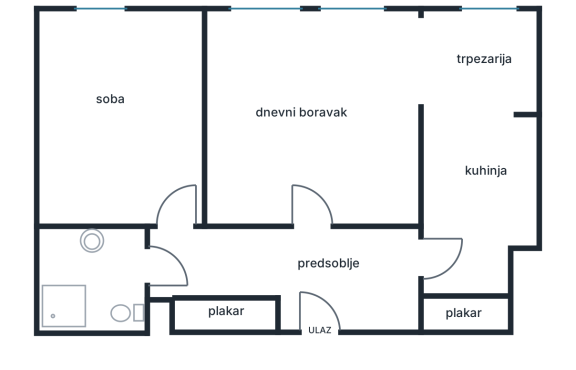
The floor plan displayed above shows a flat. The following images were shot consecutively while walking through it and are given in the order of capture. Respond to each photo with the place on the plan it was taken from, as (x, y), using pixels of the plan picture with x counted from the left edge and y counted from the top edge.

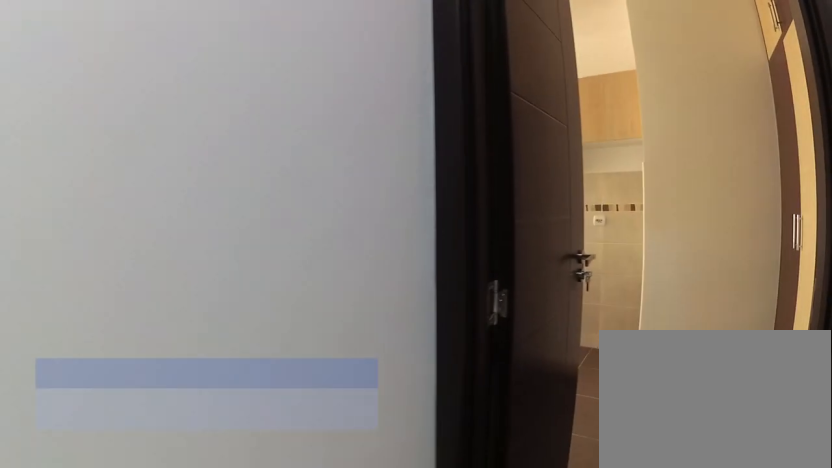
(322, 301)
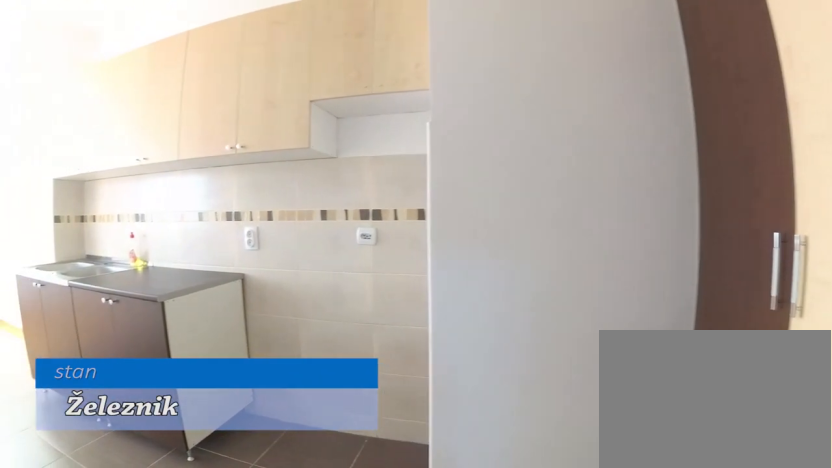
(435, 274)
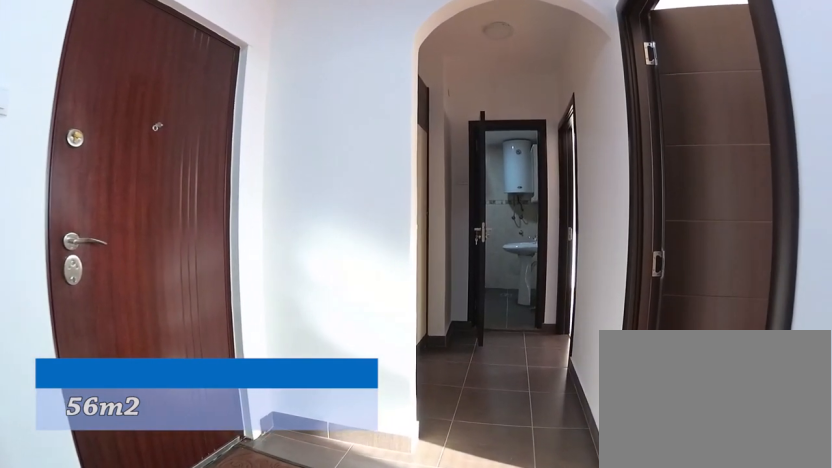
(392, 275)
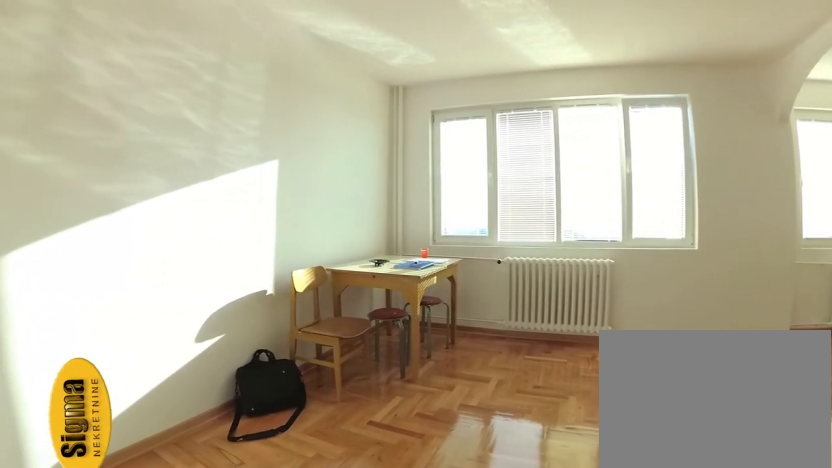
(281, 203)
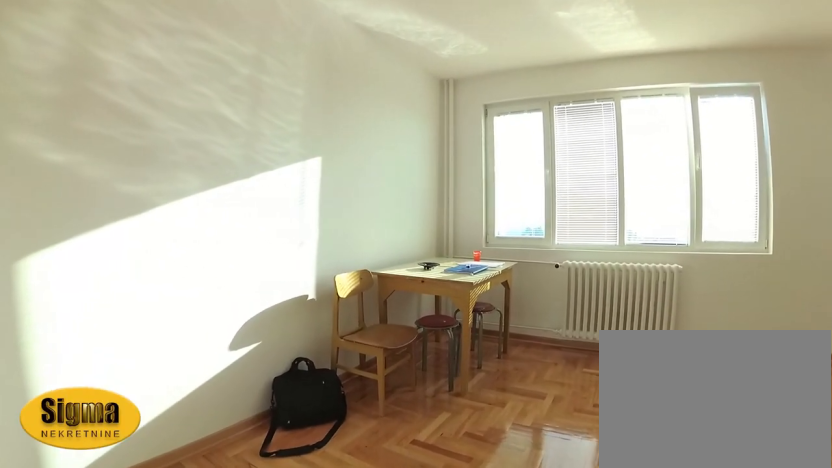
(272, 187)
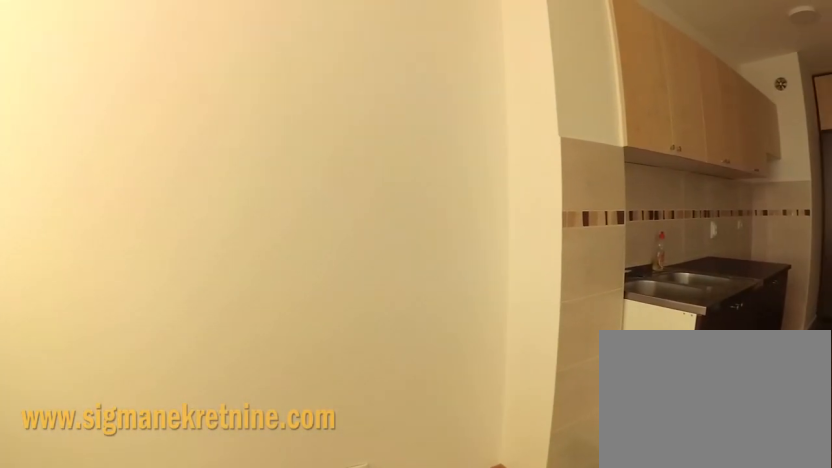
(469, 46)
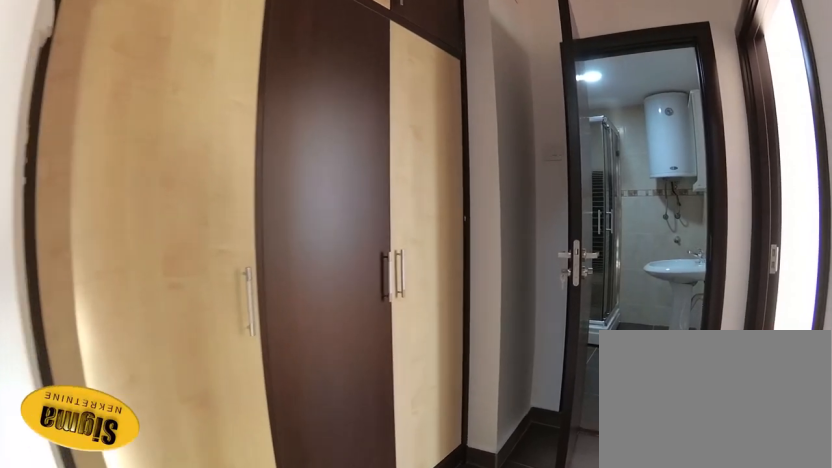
(307, 259)
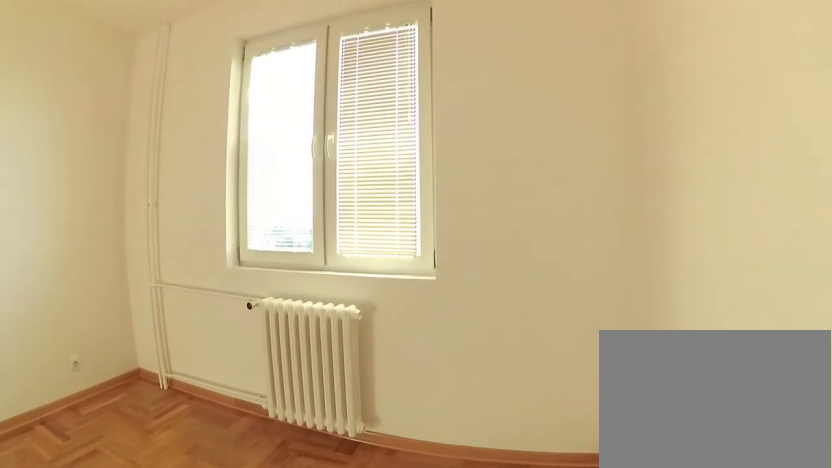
(193, 119)
